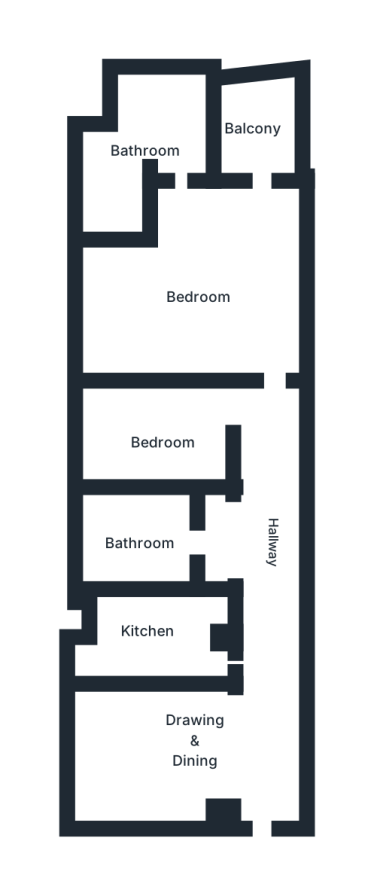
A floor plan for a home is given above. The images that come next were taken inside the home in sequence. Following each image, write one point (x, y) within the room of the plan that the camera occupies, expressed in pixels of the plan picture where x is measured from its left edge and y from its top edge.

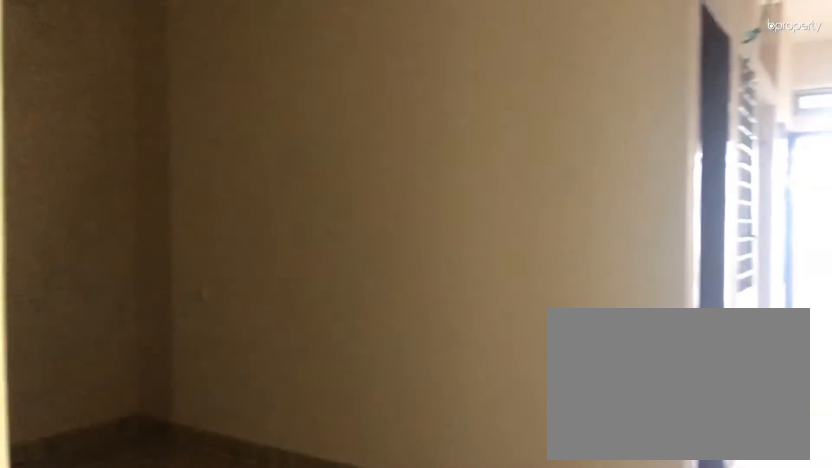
(194, 732)
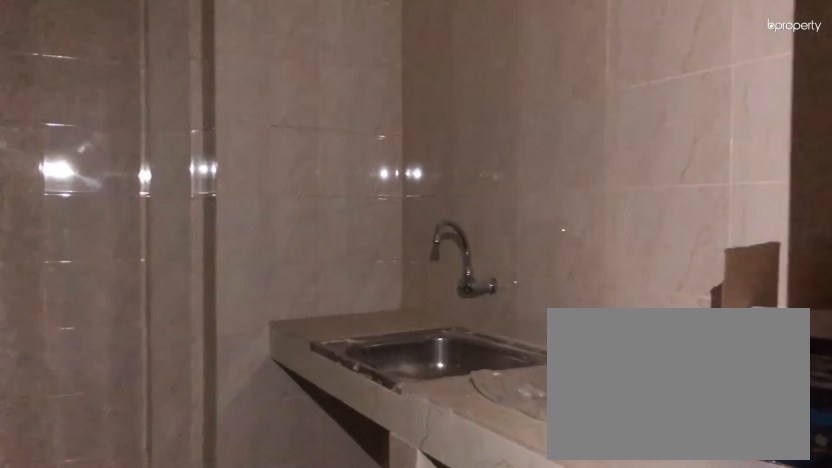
(153, 634)
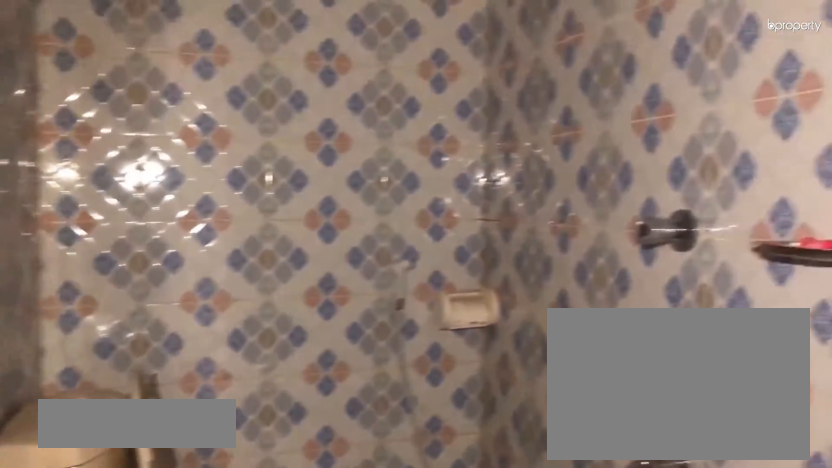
(139, 542)
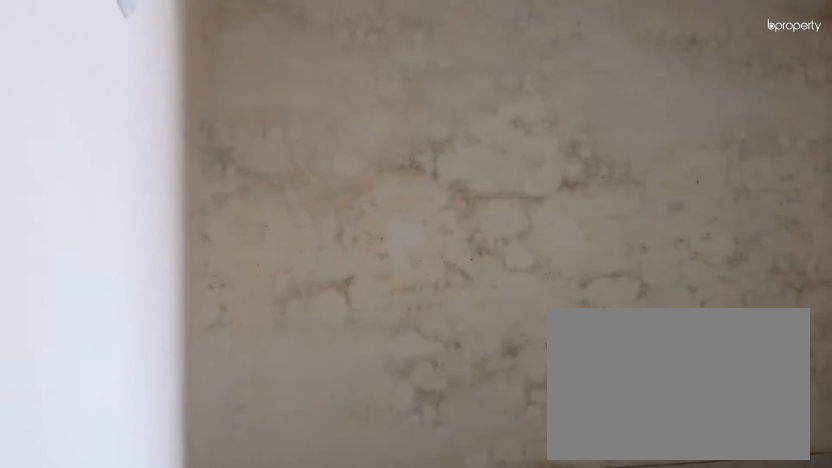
(197, 295)
